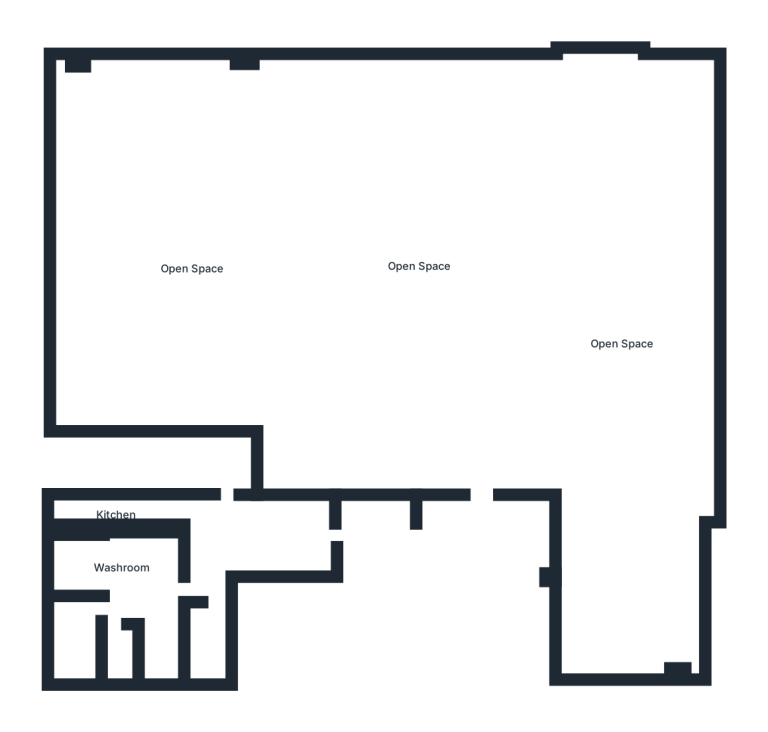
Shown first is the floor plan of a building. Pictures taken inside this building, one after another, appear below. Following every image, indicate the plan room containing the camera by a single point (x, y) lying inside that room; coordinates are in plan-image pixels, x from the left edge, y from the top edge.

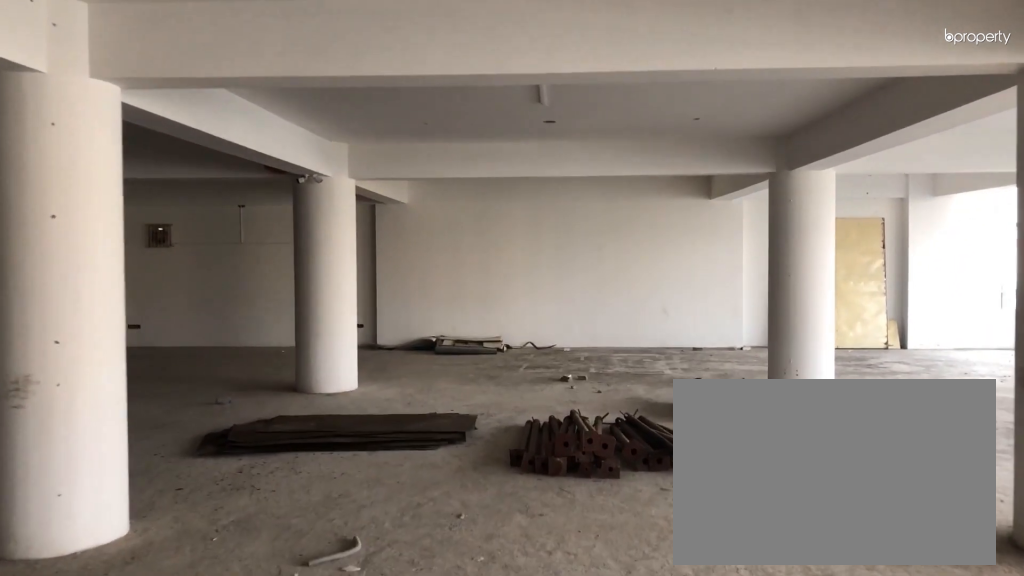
(481, 451)
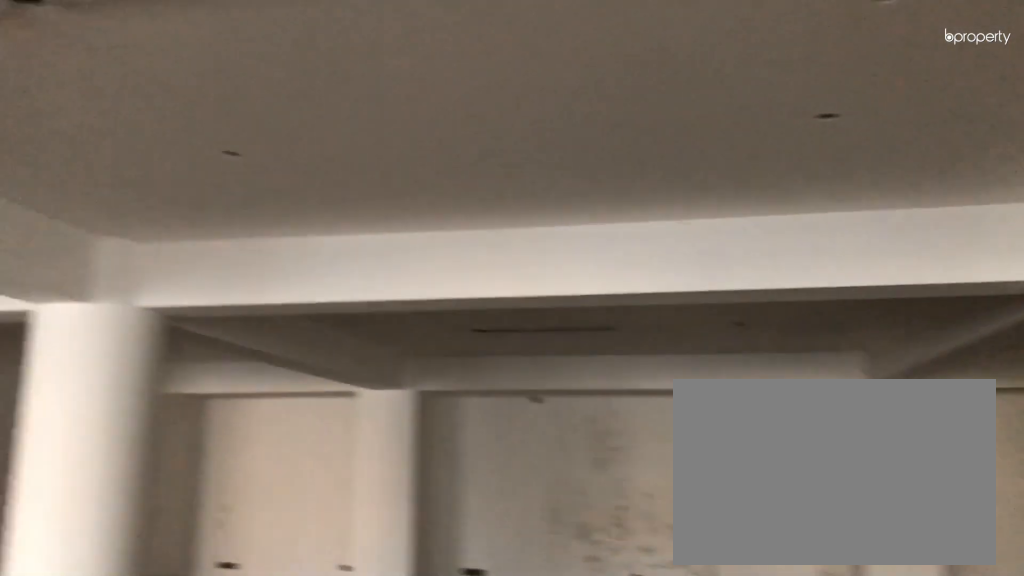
(421, 263)
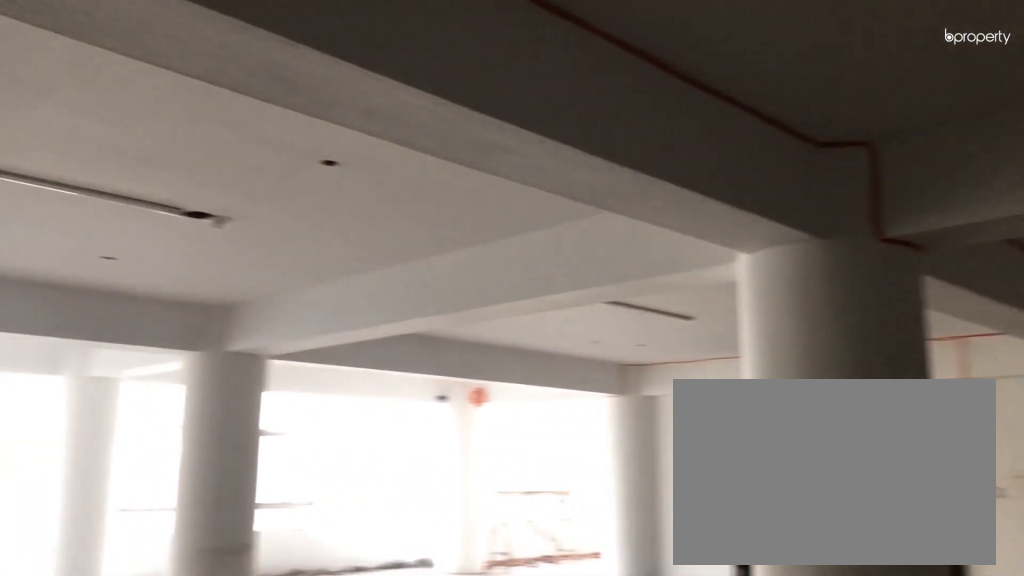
(421, 263)
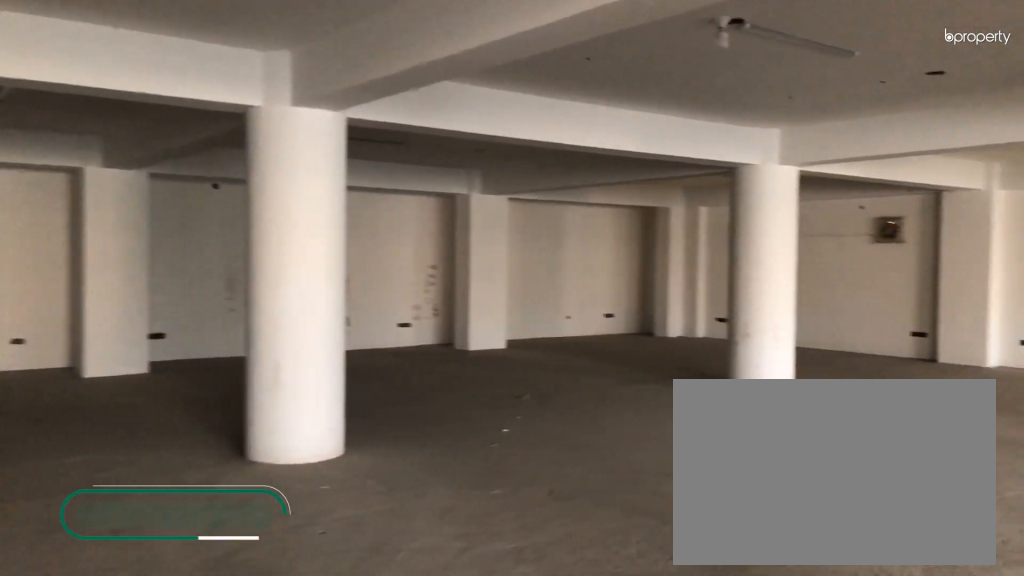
(192, 268)
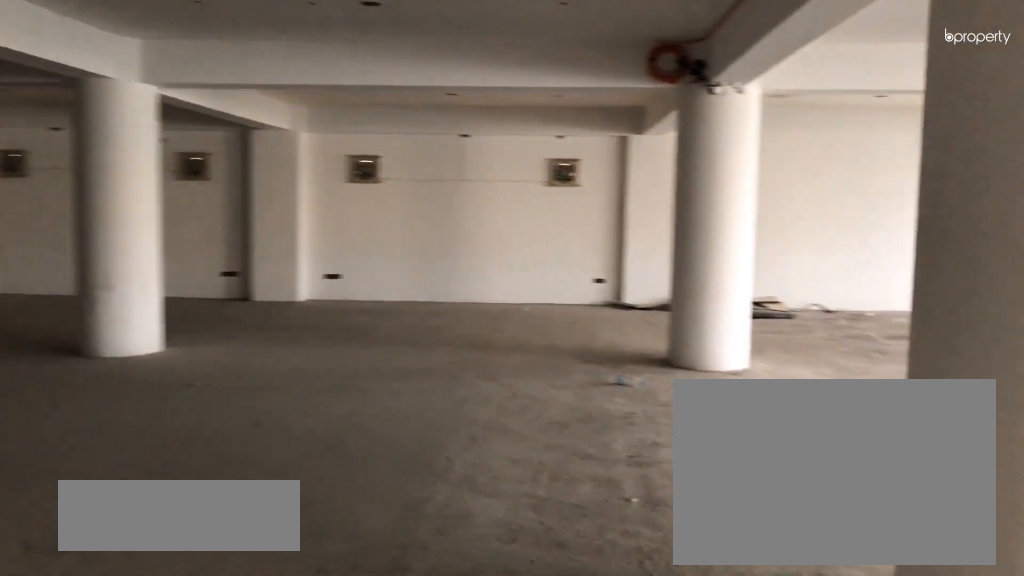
(192, 268)
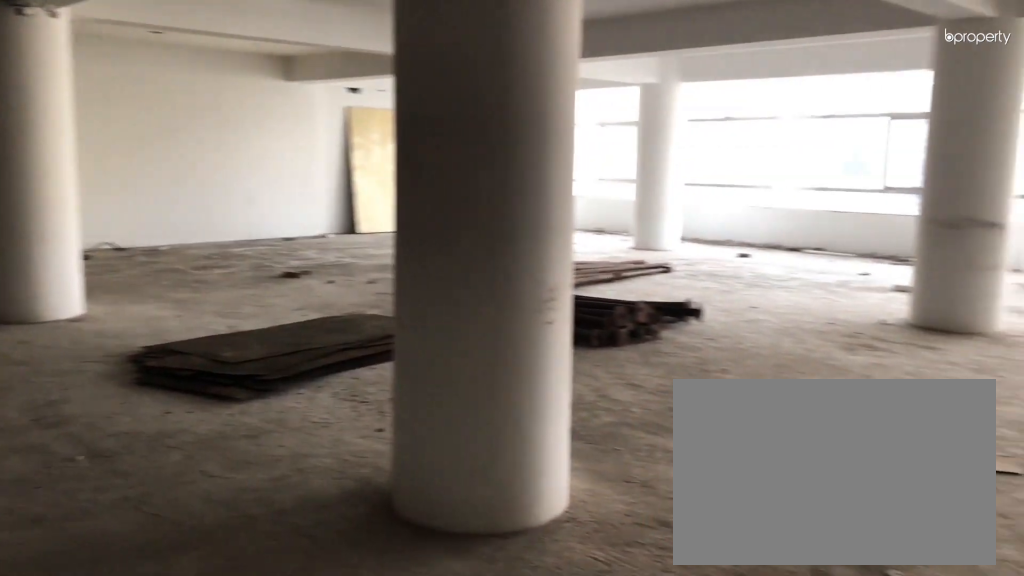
(192, 268)
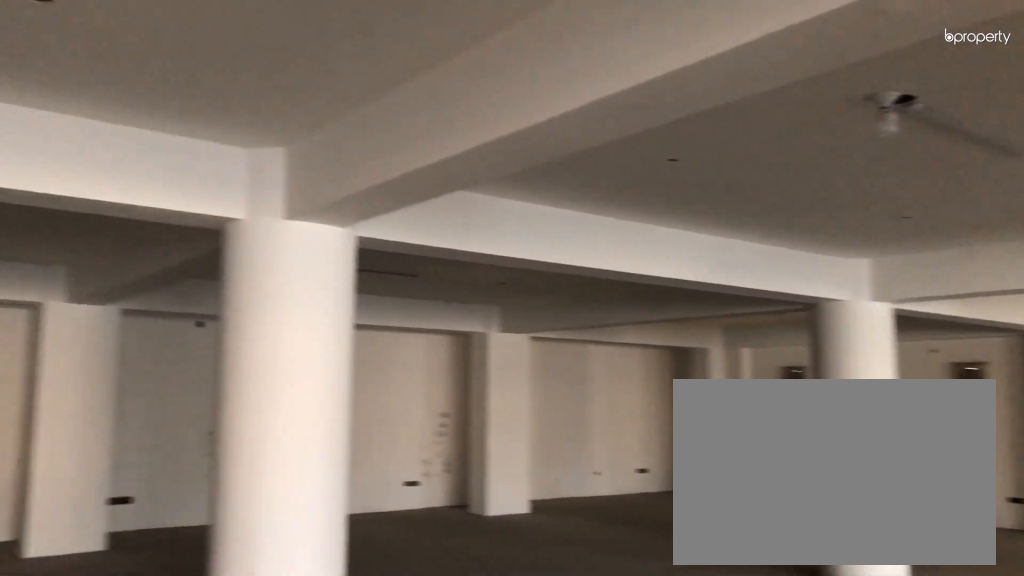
(192, 268)
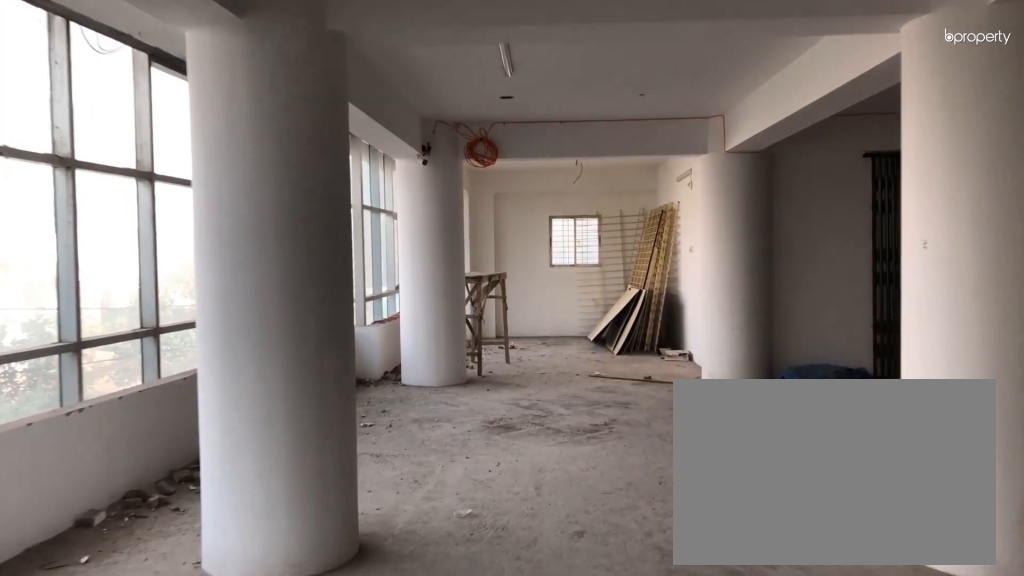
(626, 342)
